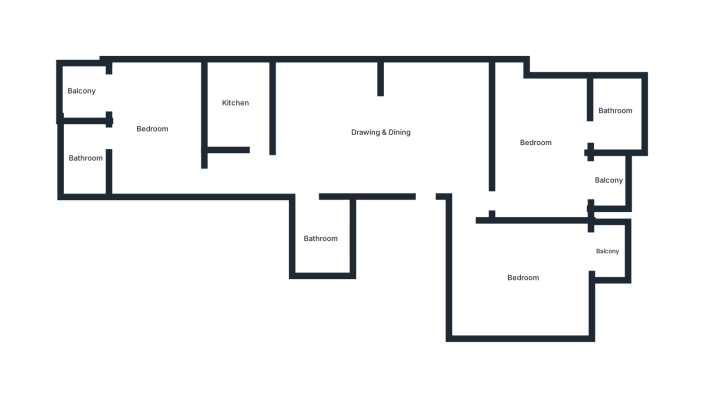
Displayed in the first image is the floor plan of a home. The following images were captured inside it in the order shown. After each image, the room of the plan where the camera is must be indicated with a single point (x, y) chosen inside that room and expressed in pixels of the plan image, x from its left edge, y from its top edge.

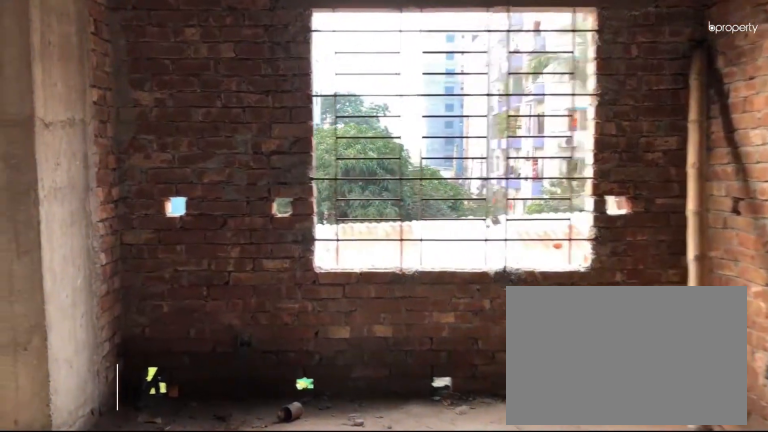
(381, 132)
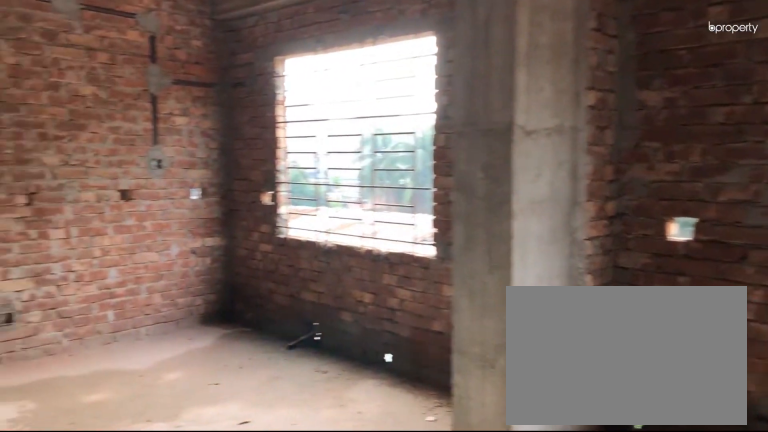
(377, 129)
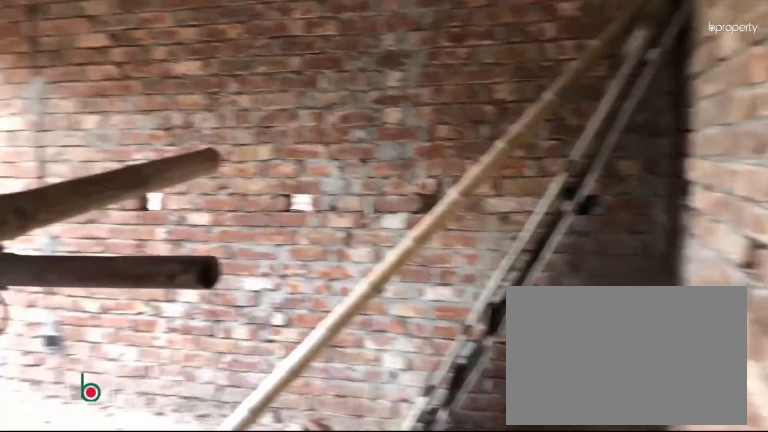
(521, 278)
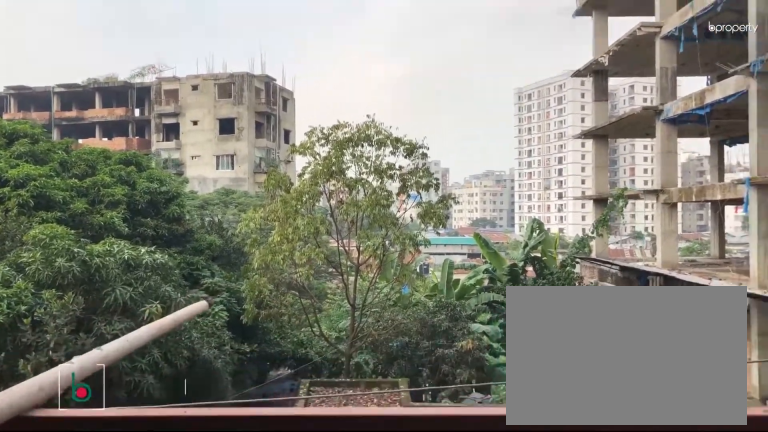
(606, 251)
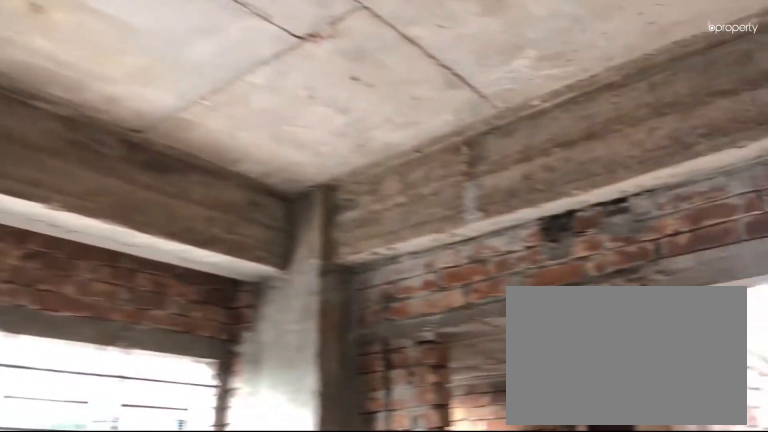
(534, 139)
